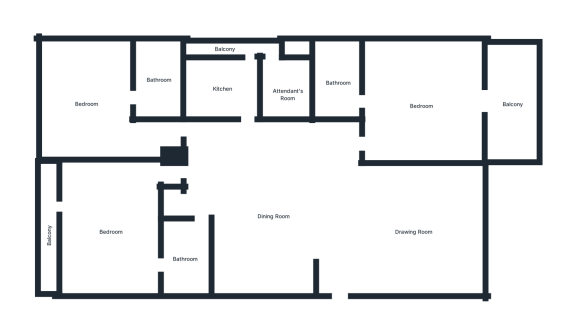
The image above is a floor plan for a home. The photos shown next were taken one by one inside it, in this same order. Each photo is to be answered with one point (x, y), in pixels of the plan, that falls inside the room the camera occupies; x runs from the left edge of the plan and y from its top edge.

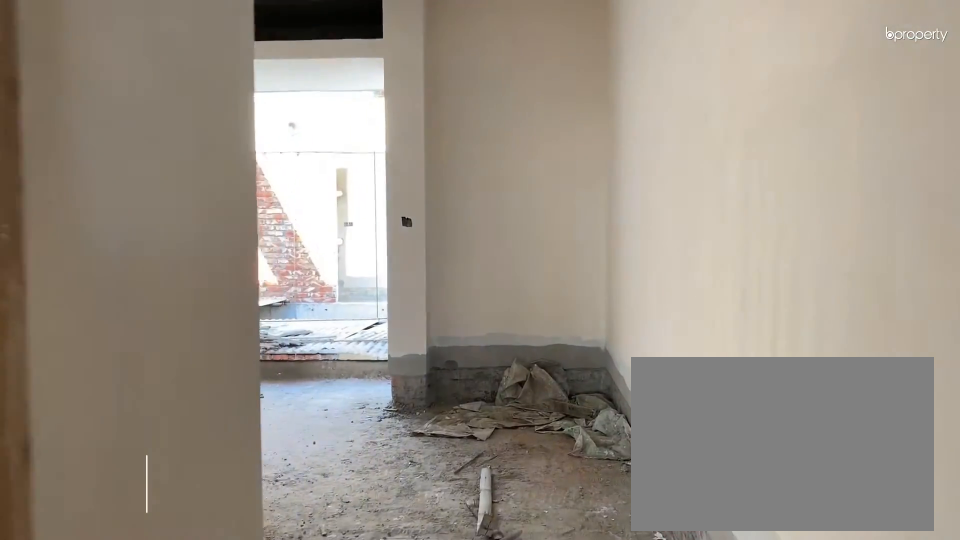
(196, 174)
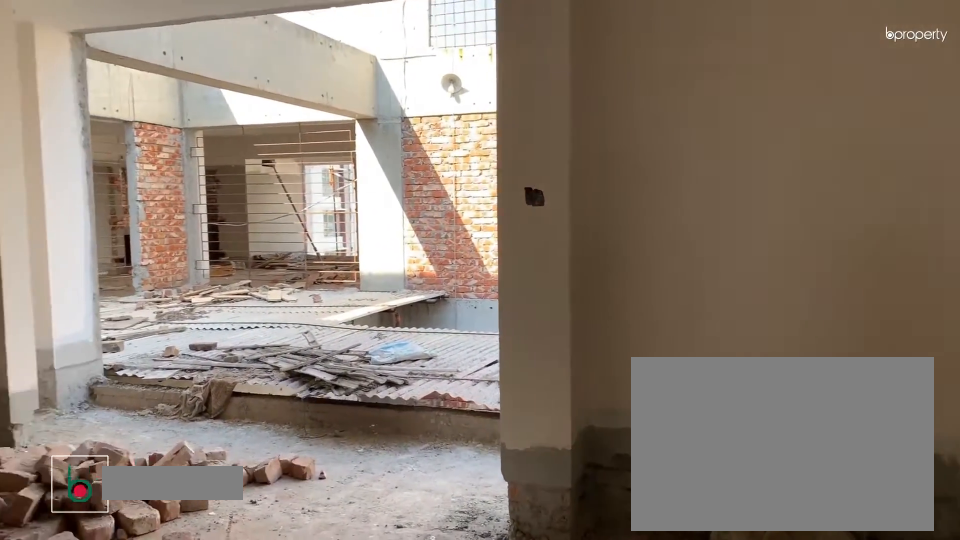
(112, 234)
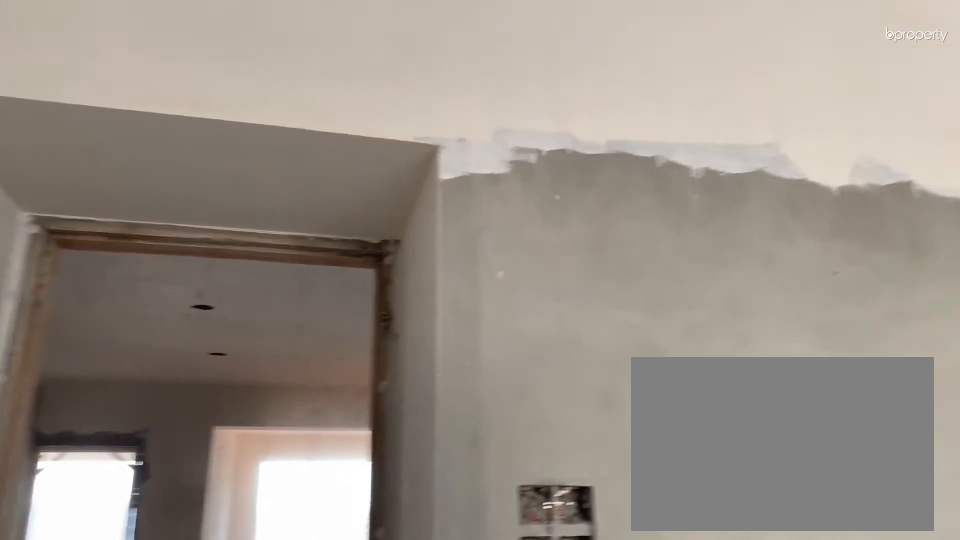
(111, 235)
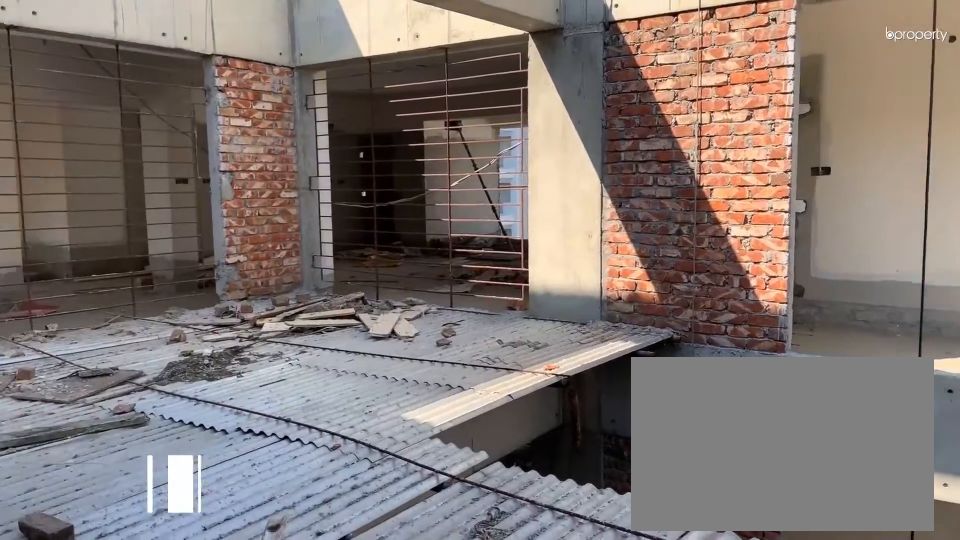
(47, 203)
